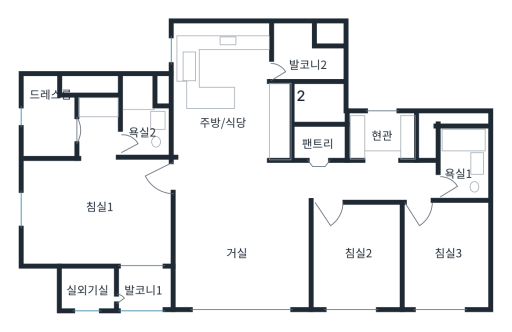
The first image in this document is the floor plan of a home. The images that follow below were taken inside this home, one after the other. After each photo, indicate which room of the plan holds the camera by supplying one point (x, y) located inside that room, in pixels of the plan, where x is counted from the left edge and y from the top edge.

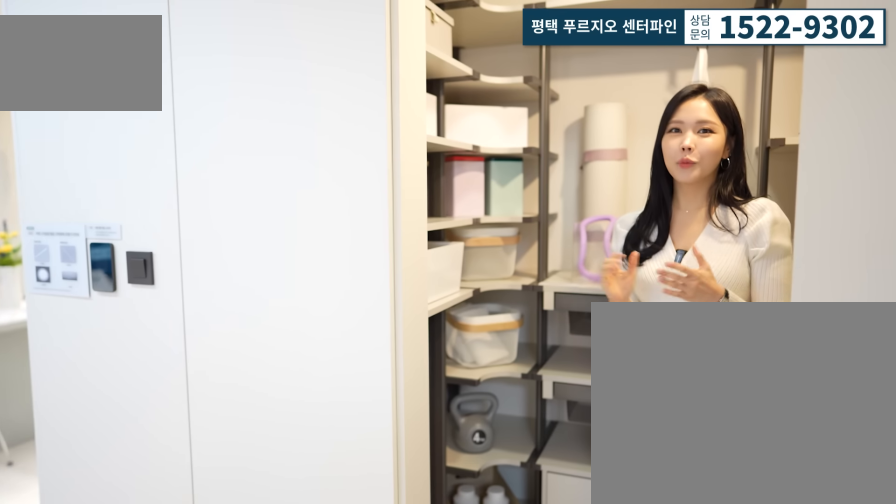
(320, 161)
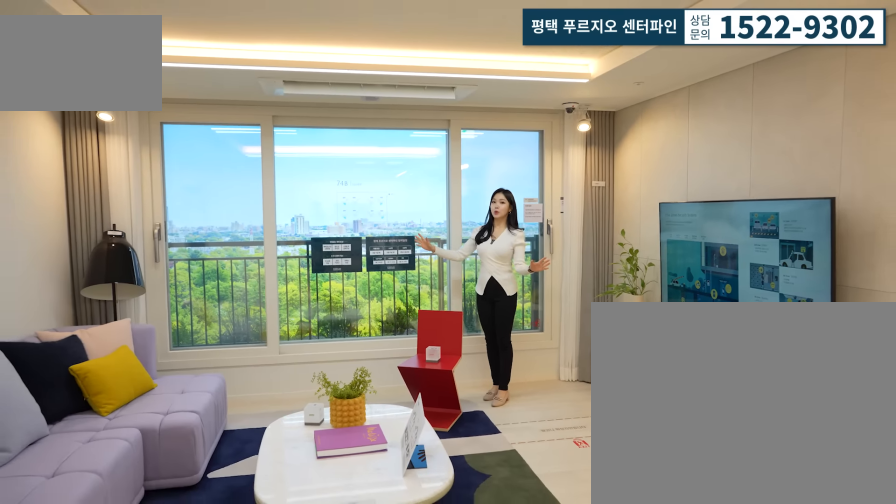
(239, 245)
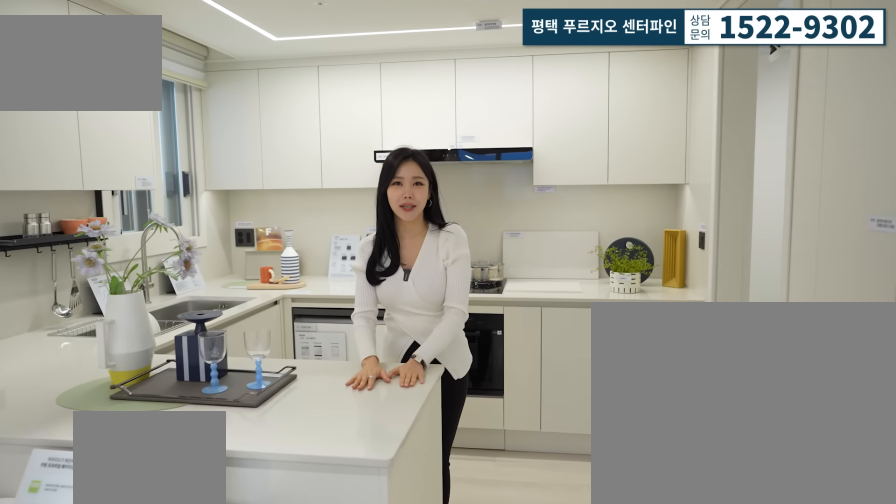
(233, 100)
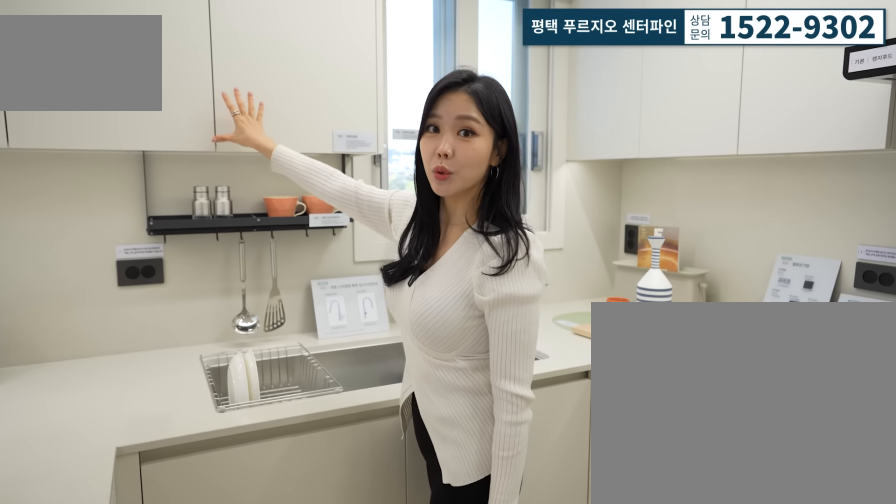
(233, 100)
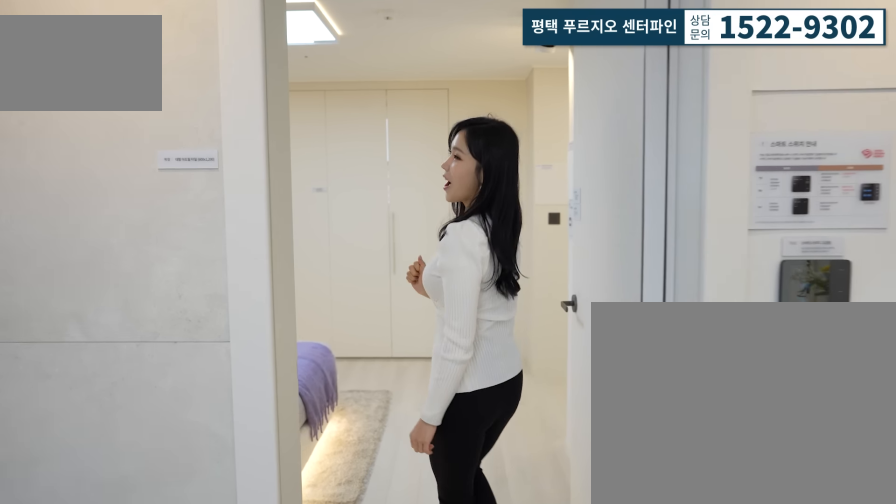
(96, 205)
